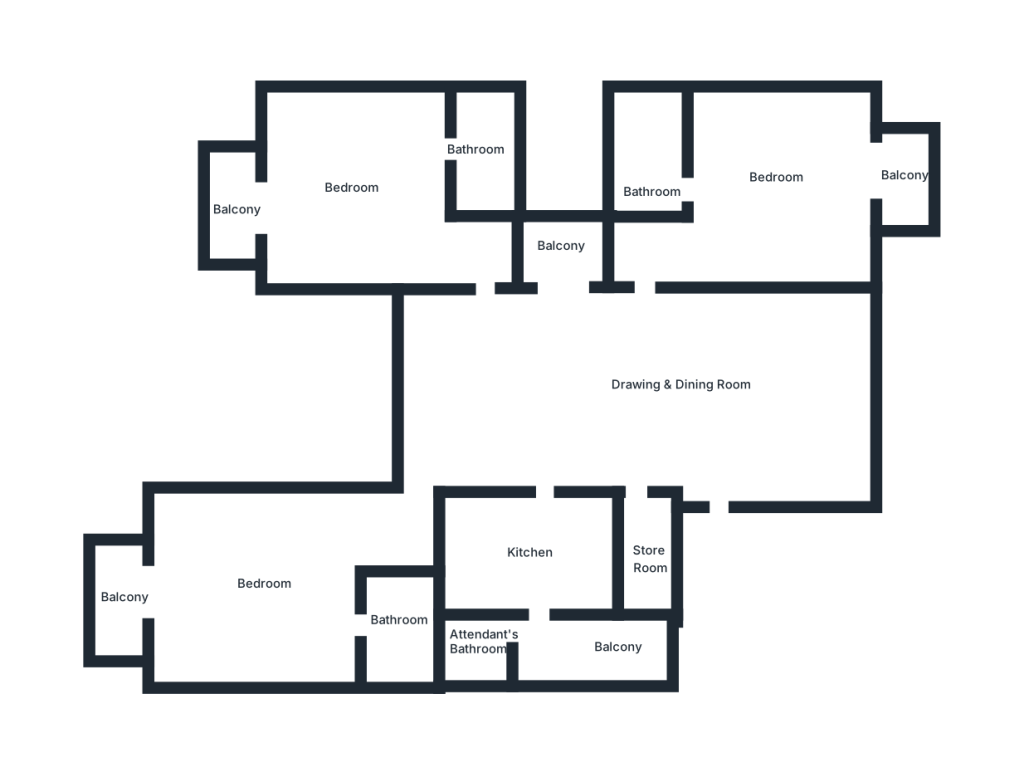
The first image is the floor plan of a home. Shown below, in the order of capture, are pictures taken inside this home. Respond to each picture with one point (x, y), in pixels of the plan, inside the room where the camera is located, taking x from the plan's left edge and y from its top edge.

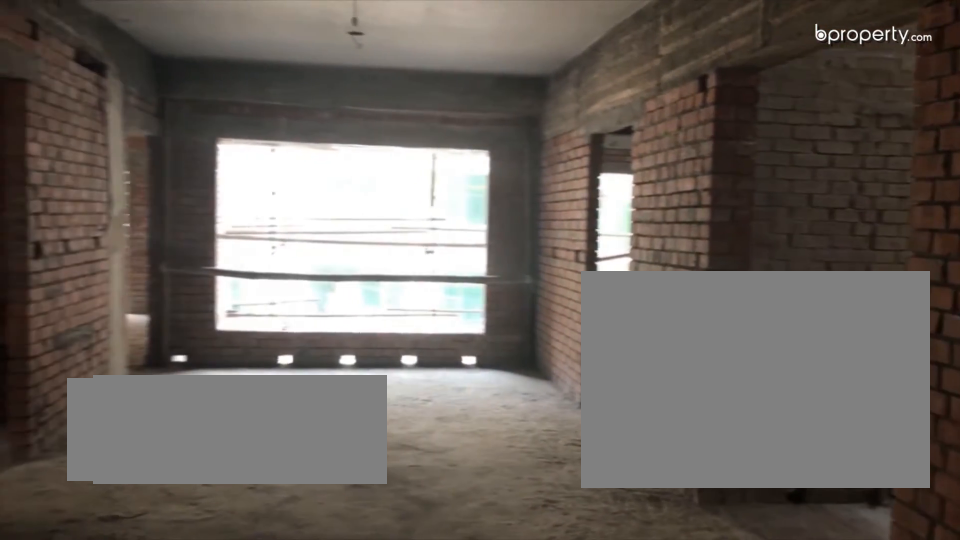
(708, 402)
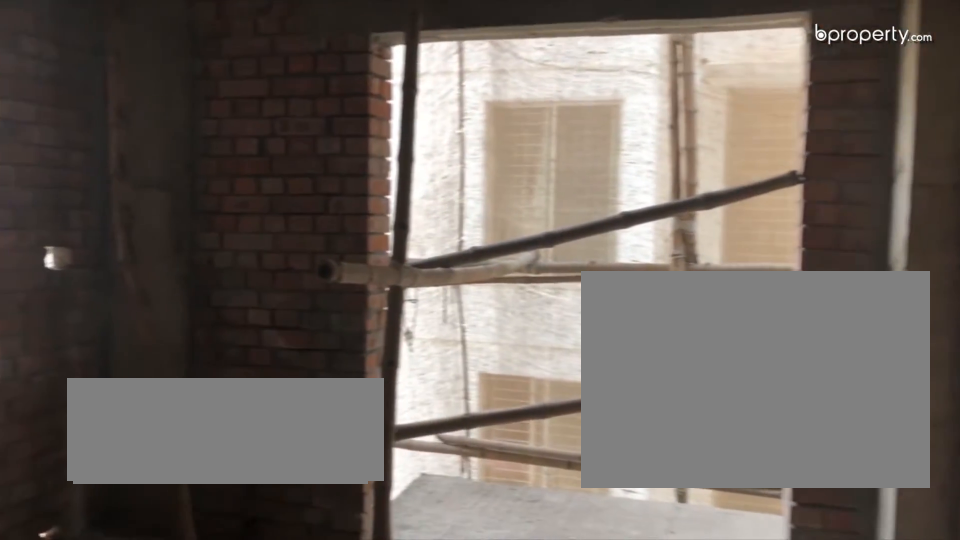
(779, 201)
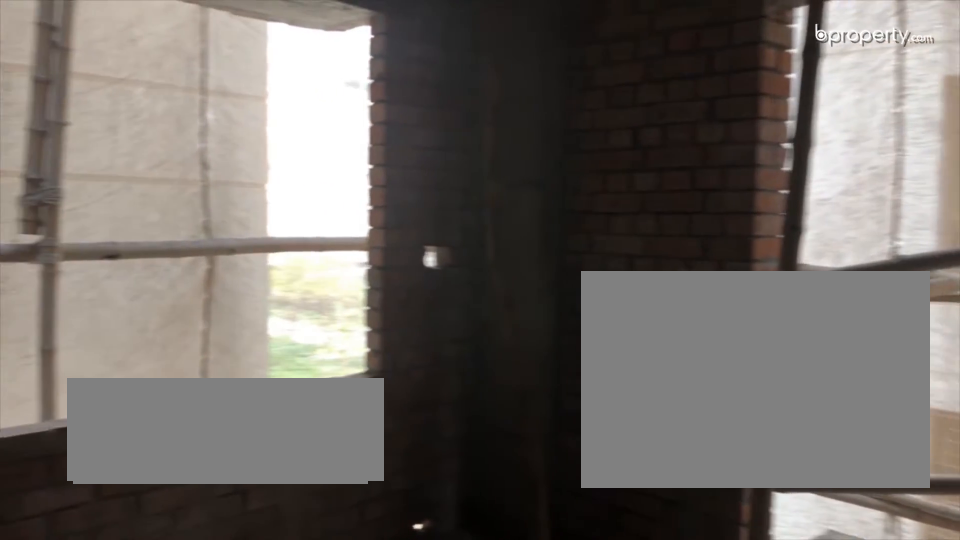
(779, 201)
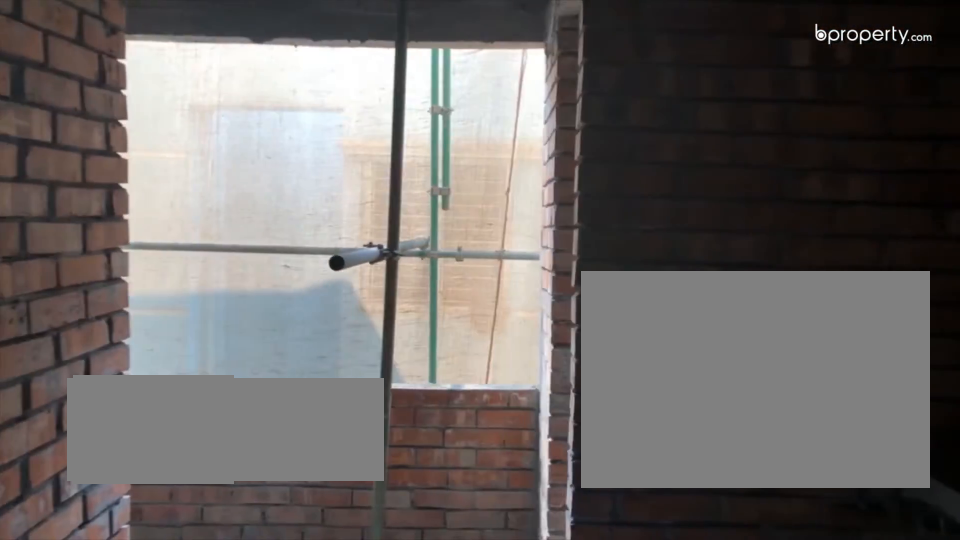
(541, 557)
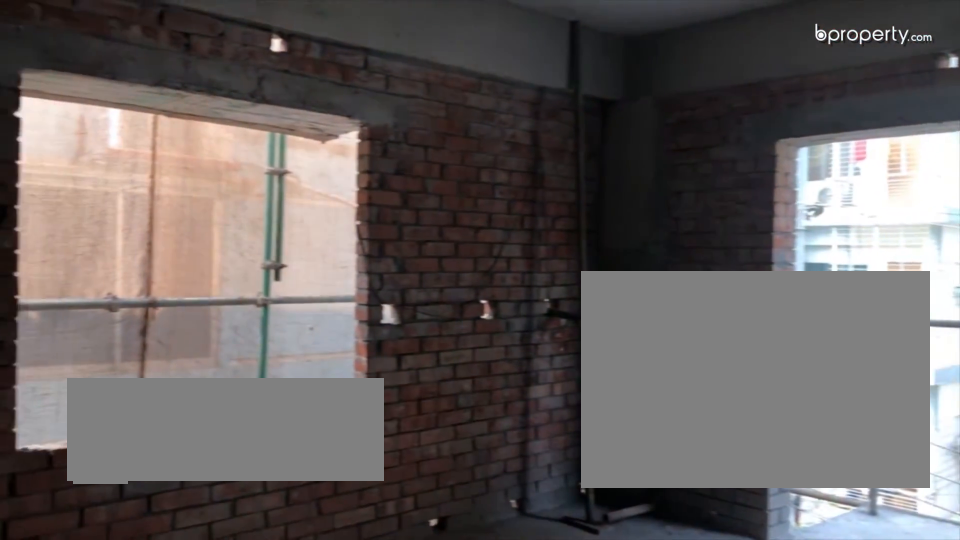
(271, 607)
